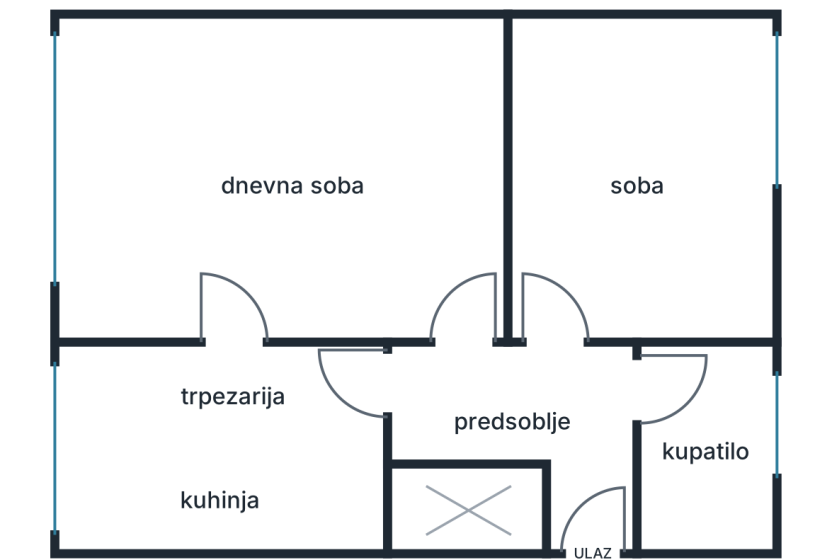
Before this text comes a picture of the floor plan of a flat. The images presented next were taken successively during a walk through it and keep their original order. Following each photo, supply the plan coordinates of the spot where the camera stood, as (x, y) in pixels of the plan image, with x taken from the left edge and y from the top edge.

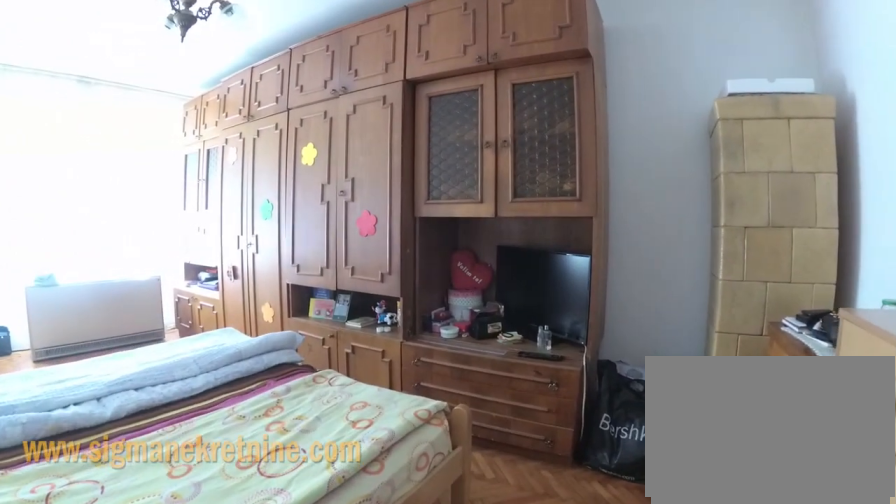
(472, 308)
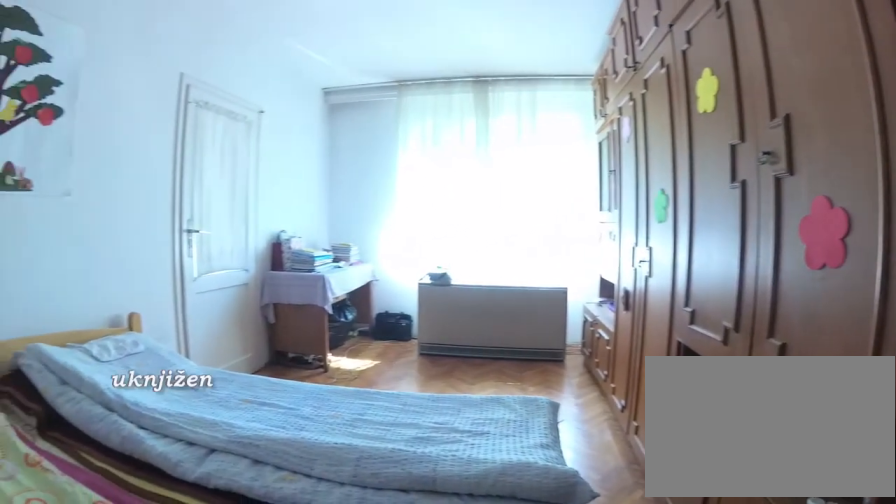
(458, 150)
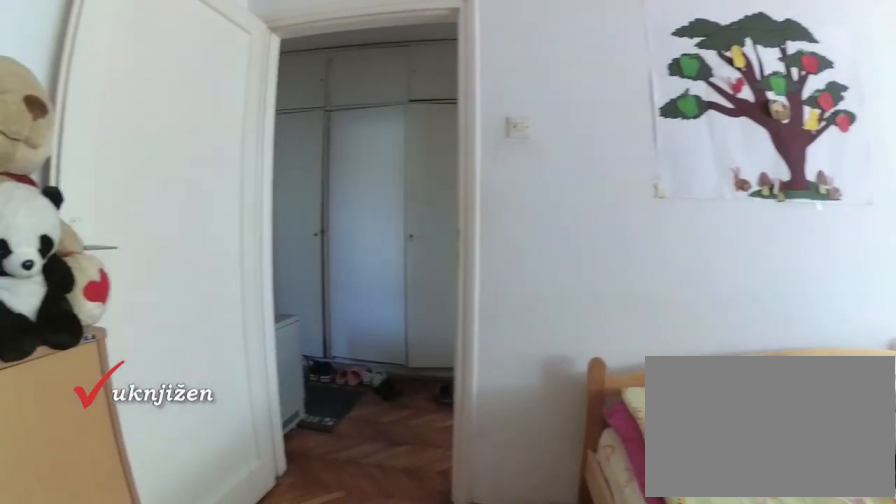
(436, 142)
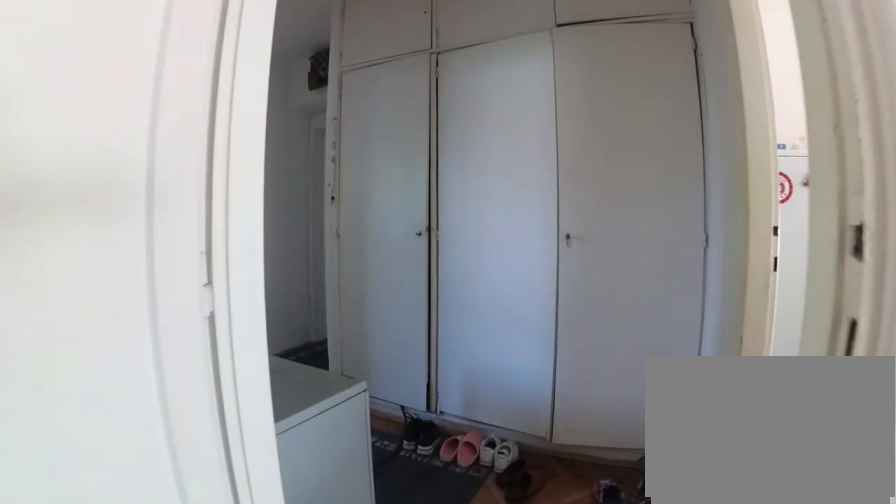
(454, 244)
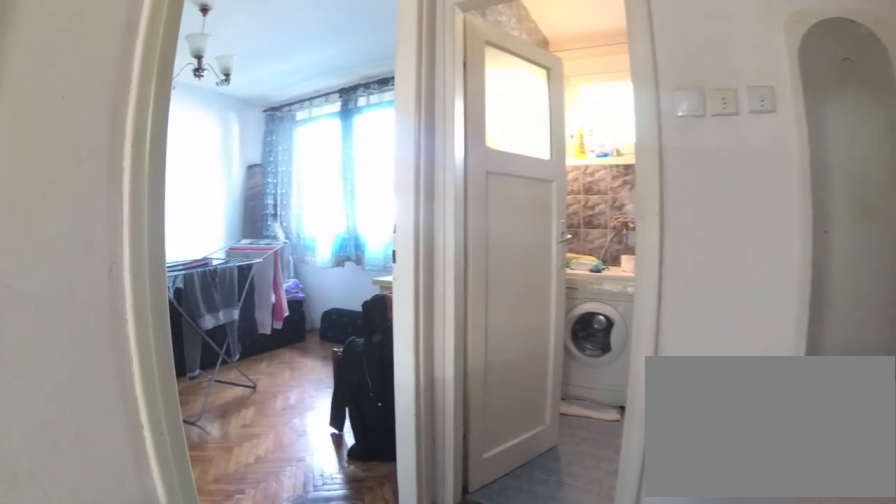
(505, 411)
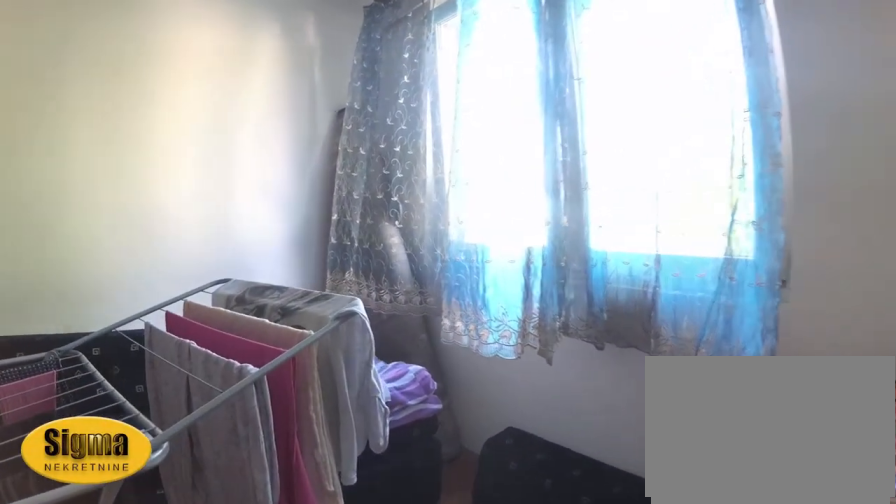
(625, 270)
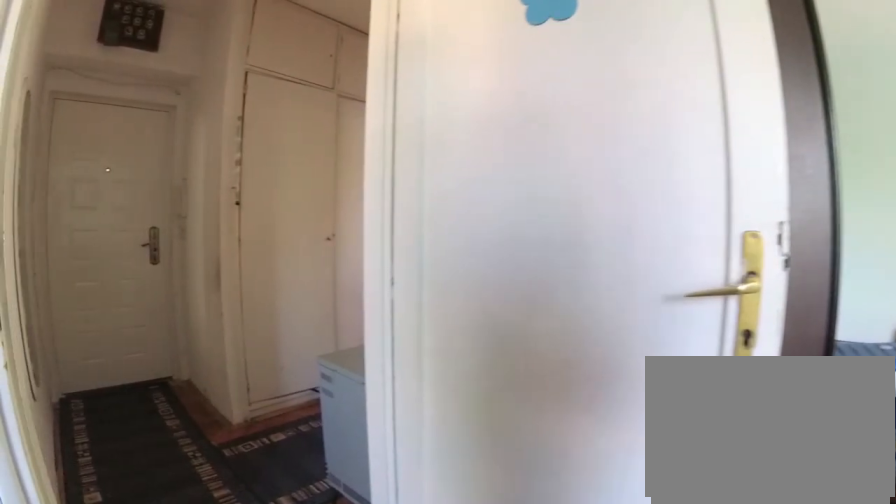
(622, 230)
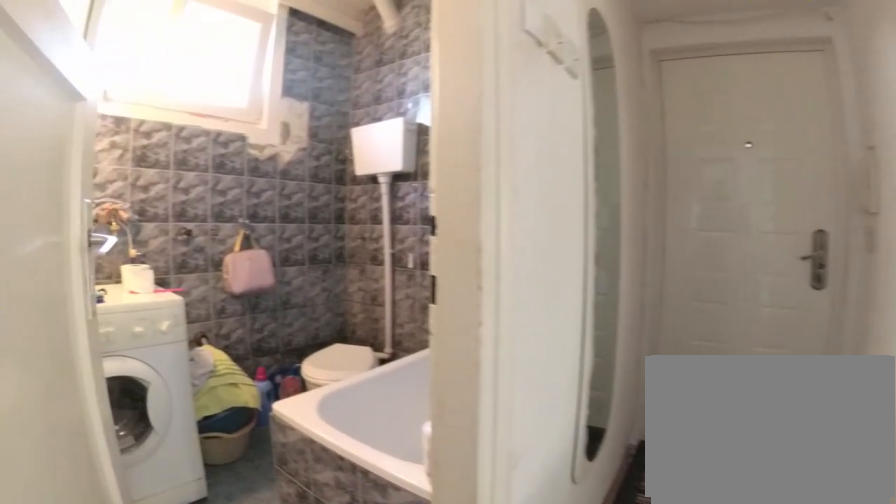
(593, 346)
